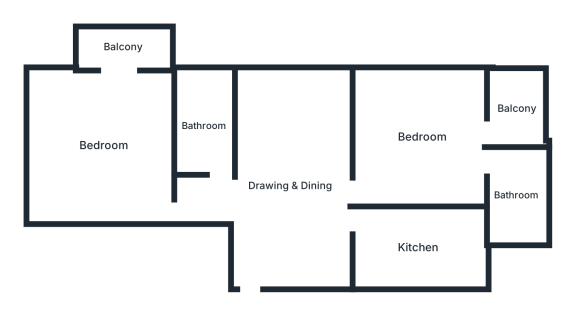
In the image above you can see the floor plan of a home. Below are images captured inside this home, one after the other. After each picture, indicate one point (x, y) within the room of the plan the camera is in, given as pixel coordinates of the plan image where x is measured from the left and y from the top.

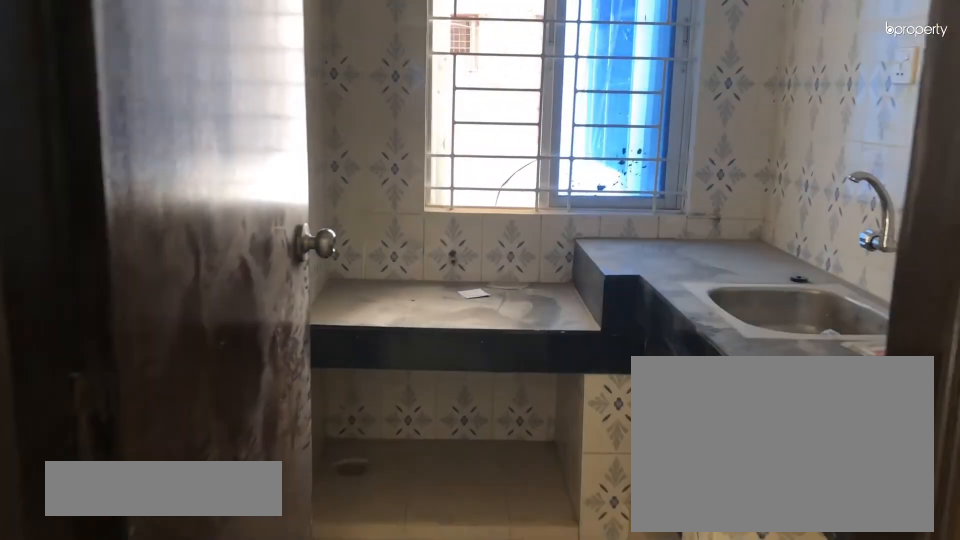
(417, 248)
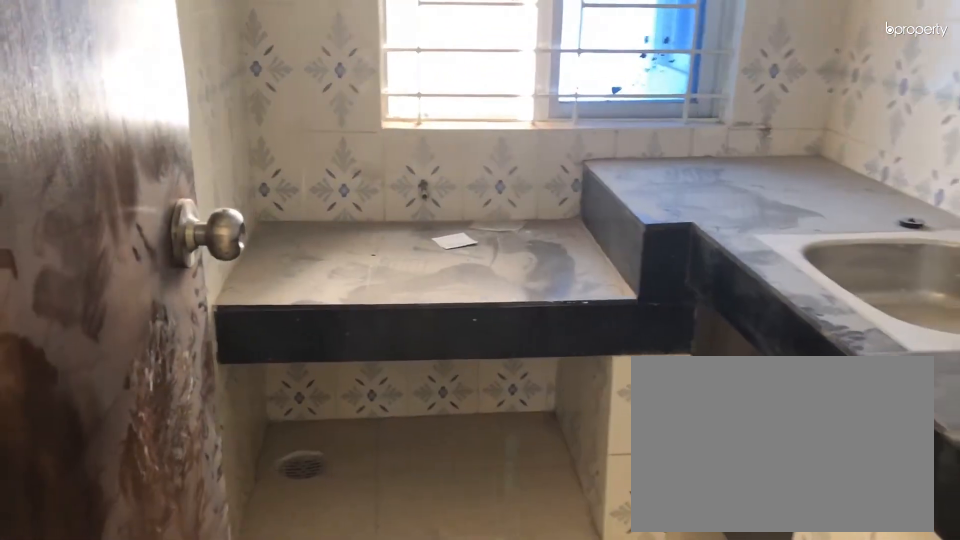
(417, 248)
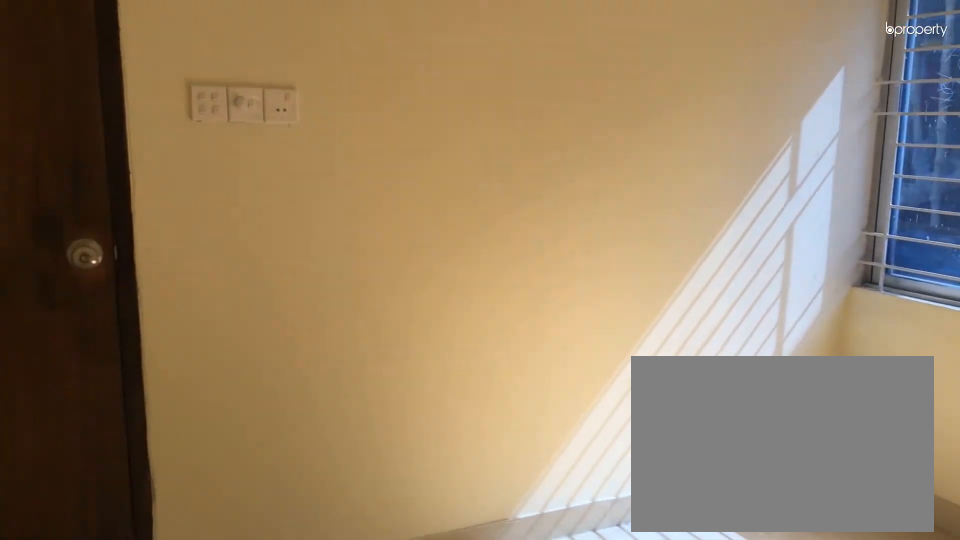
(421, 136)
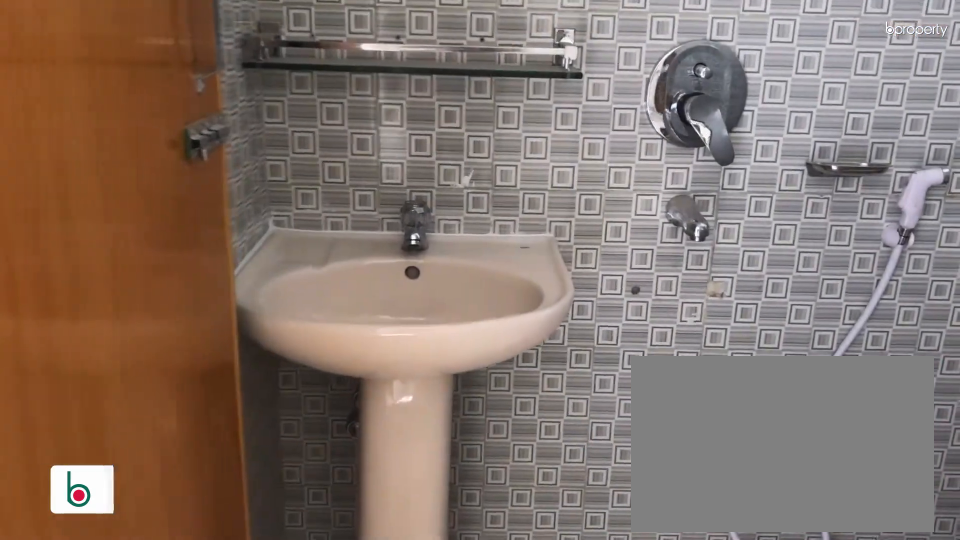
(514, 195)
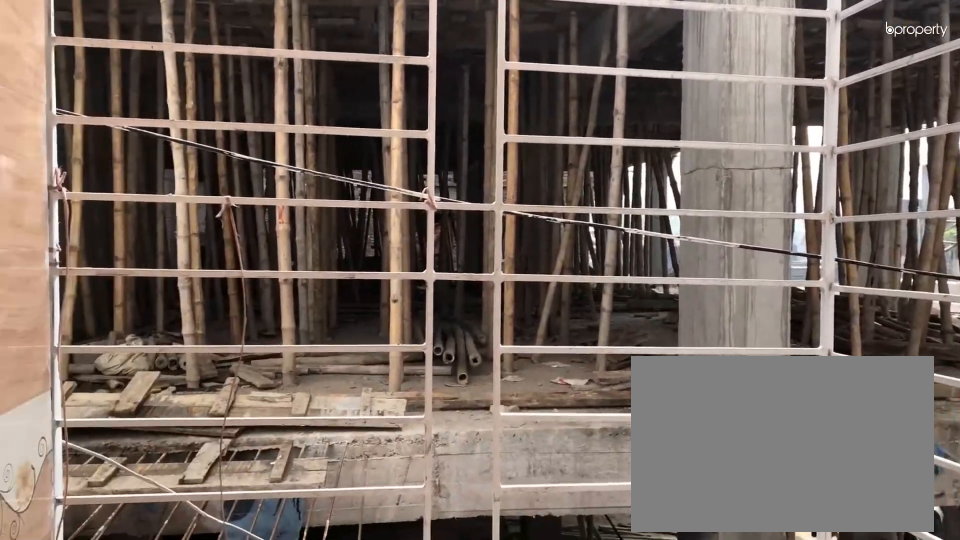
(516, 108)
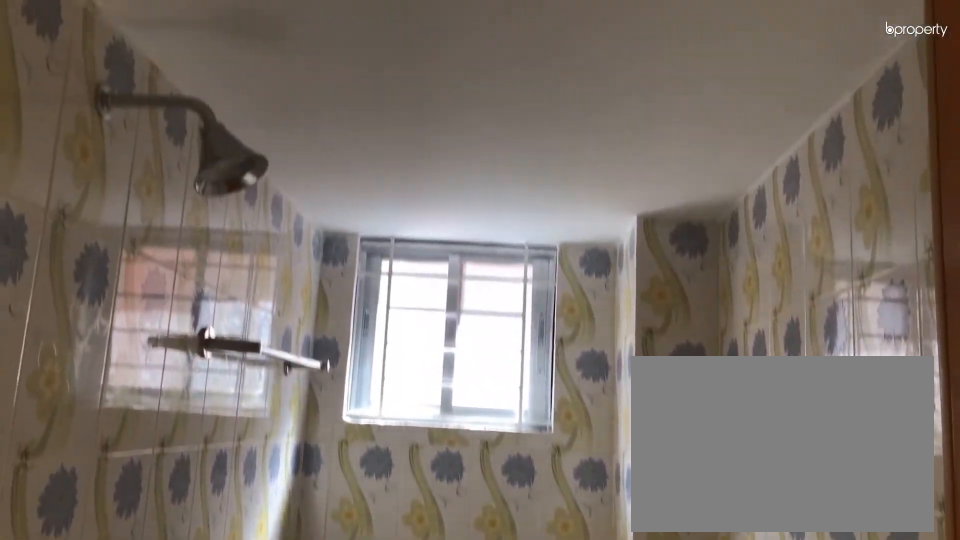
(204, 127)
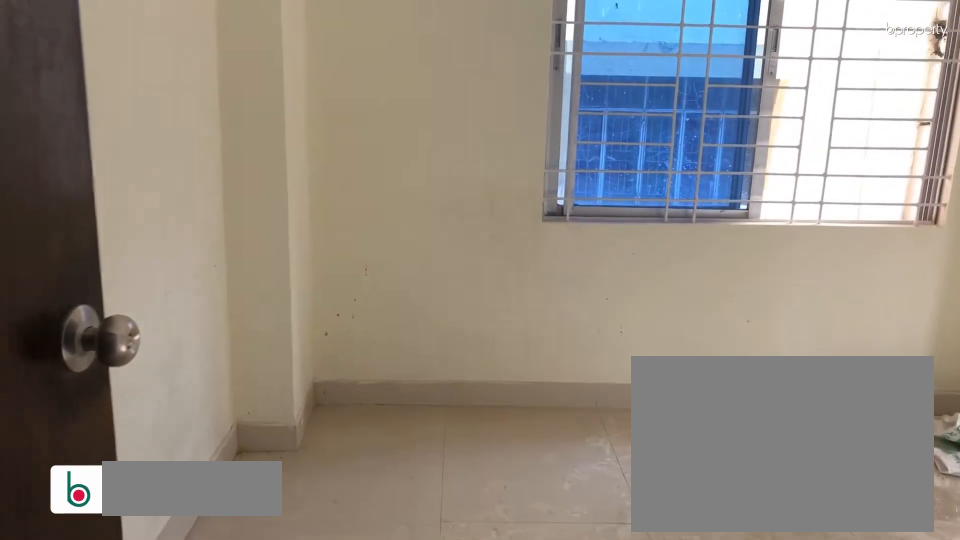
(102, 146)
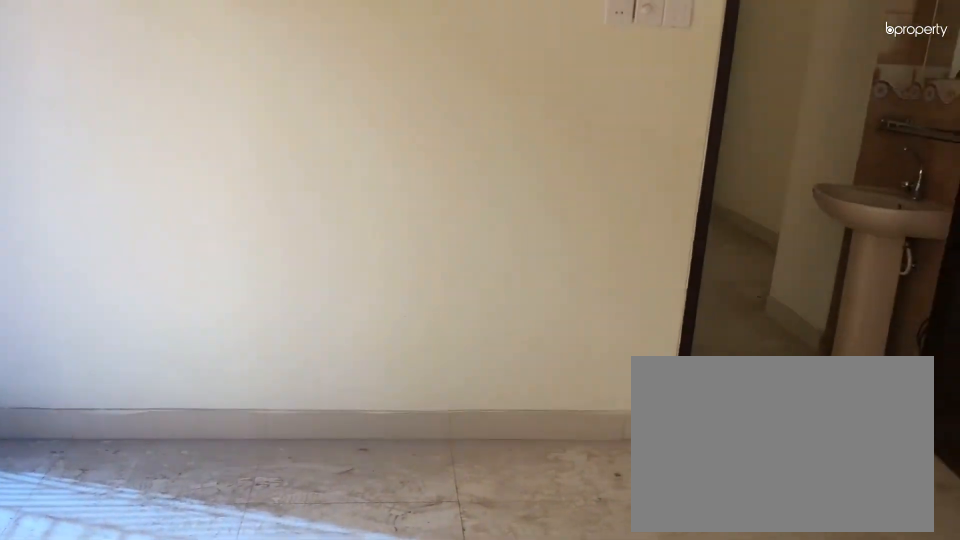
(102, 146)
